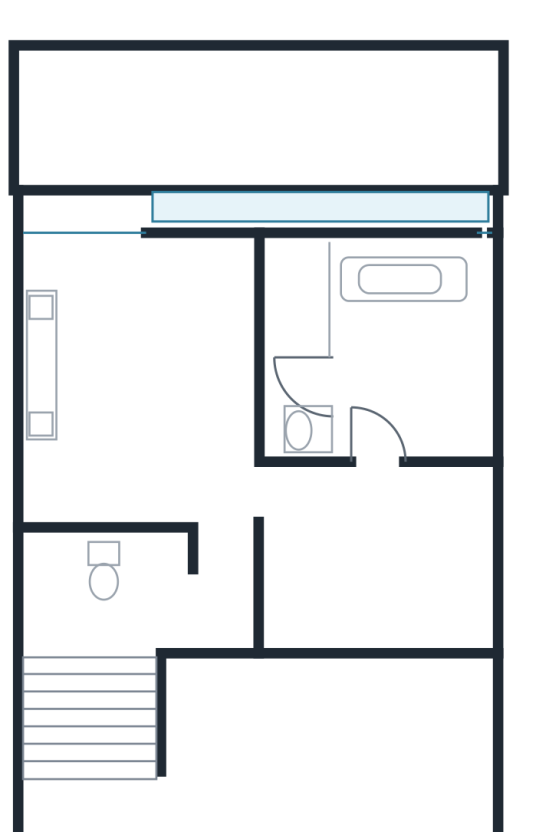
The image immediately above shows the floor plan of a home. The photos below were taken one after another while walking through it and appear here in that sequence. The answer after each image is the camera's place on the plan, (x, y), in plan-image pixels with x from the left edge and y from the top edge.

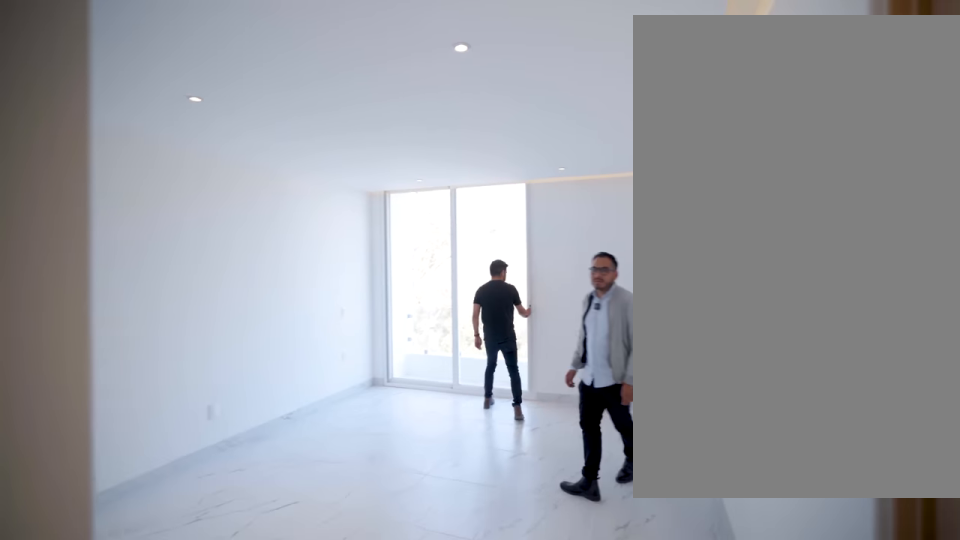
(221, 626)
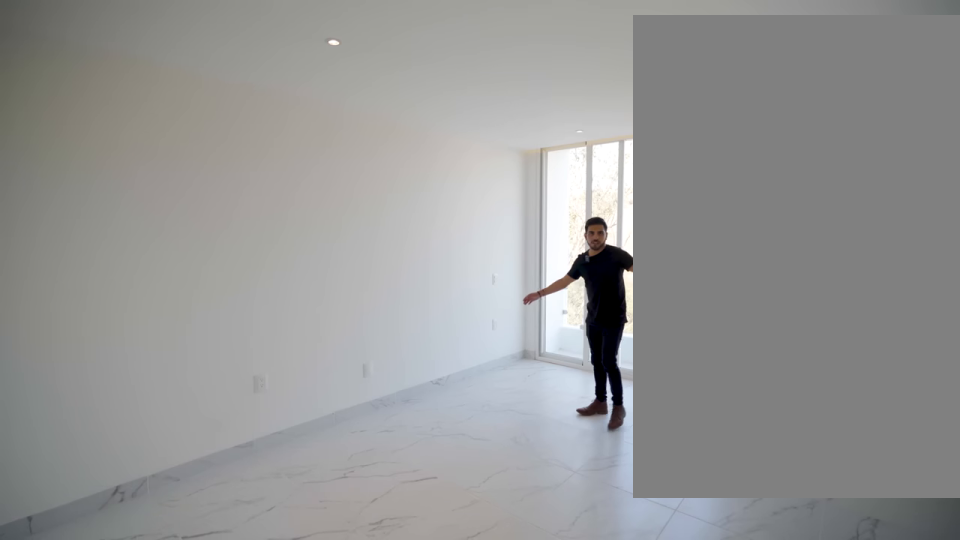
(221, 500)
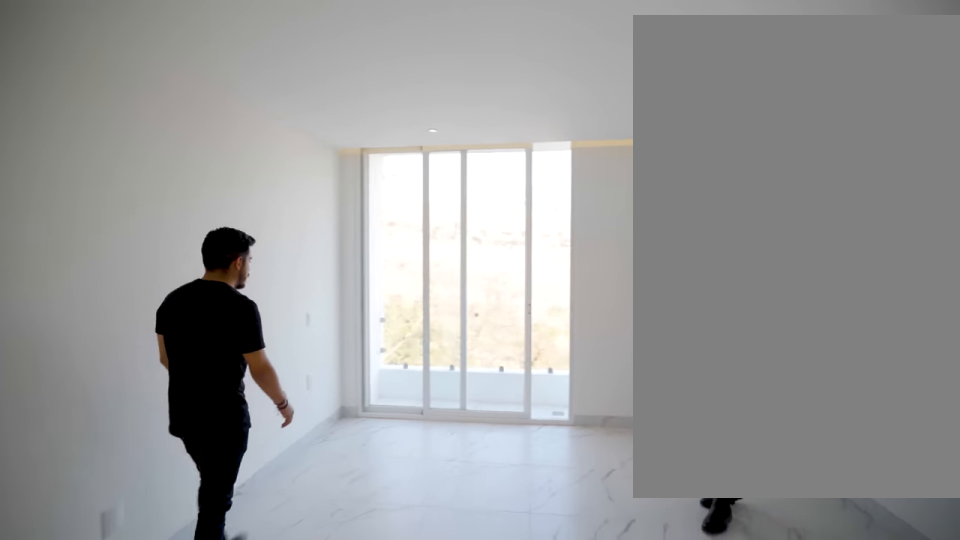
(221, 500)
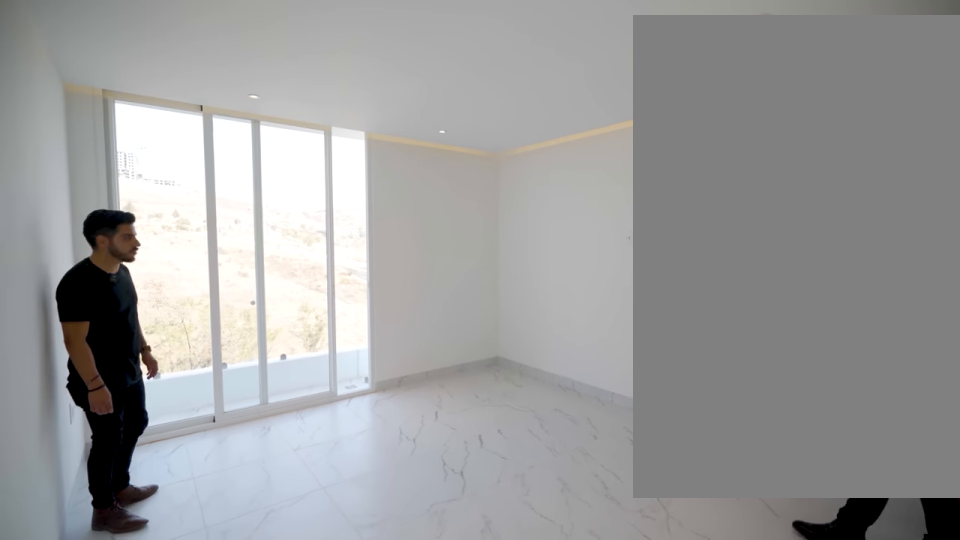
(143, 495)
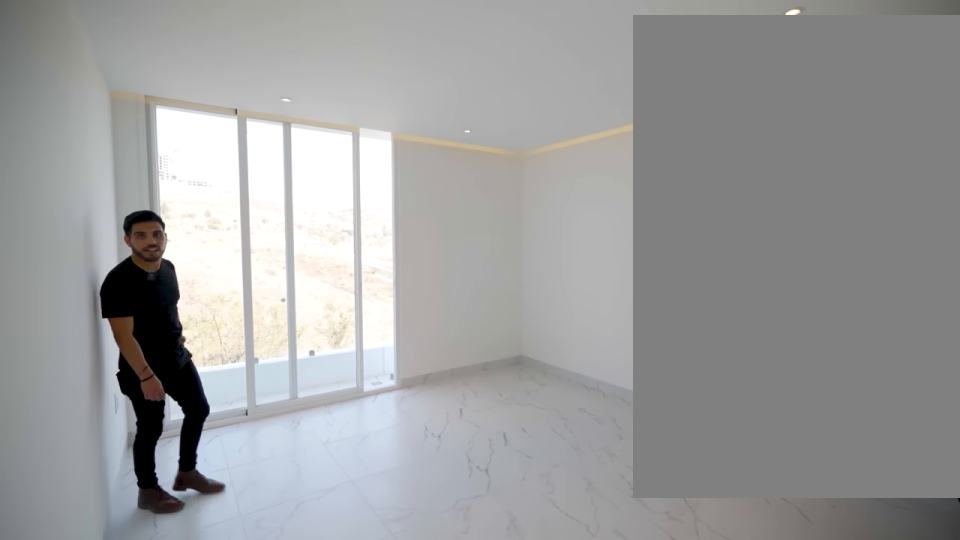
(84, 496)
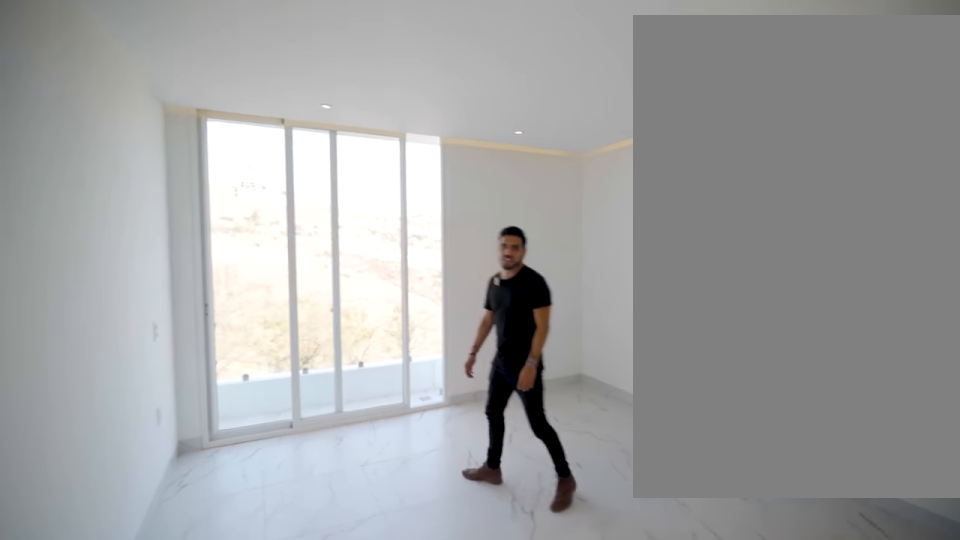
(84, 496)
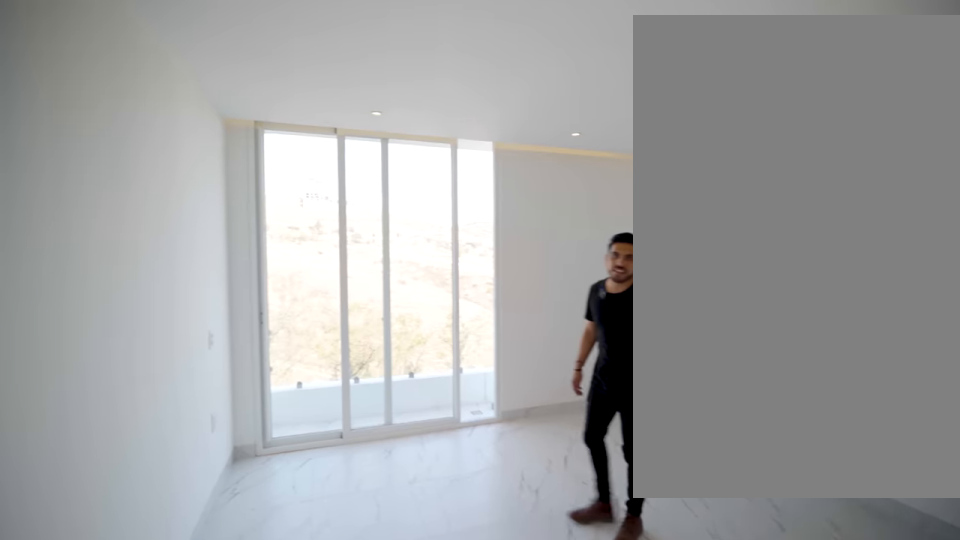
(83, 496)
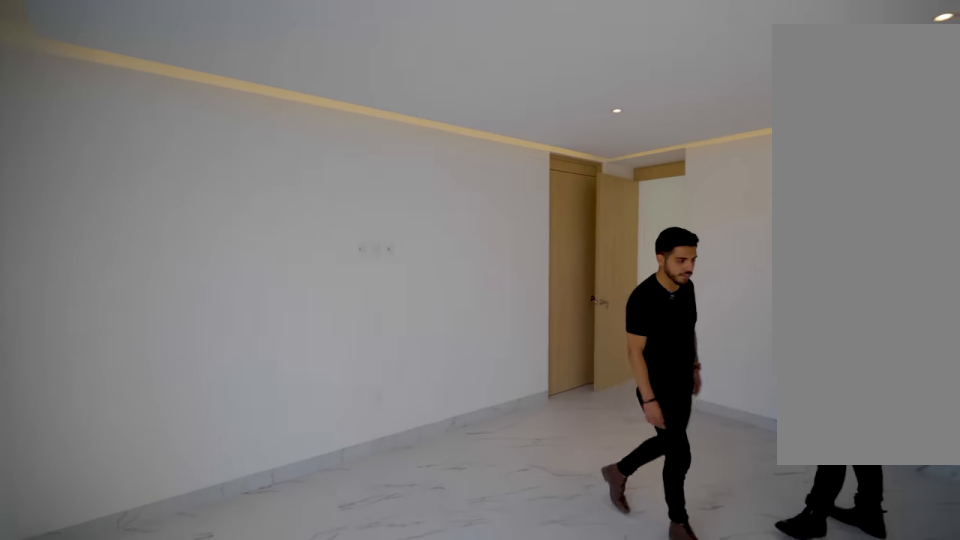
(72, 337)
